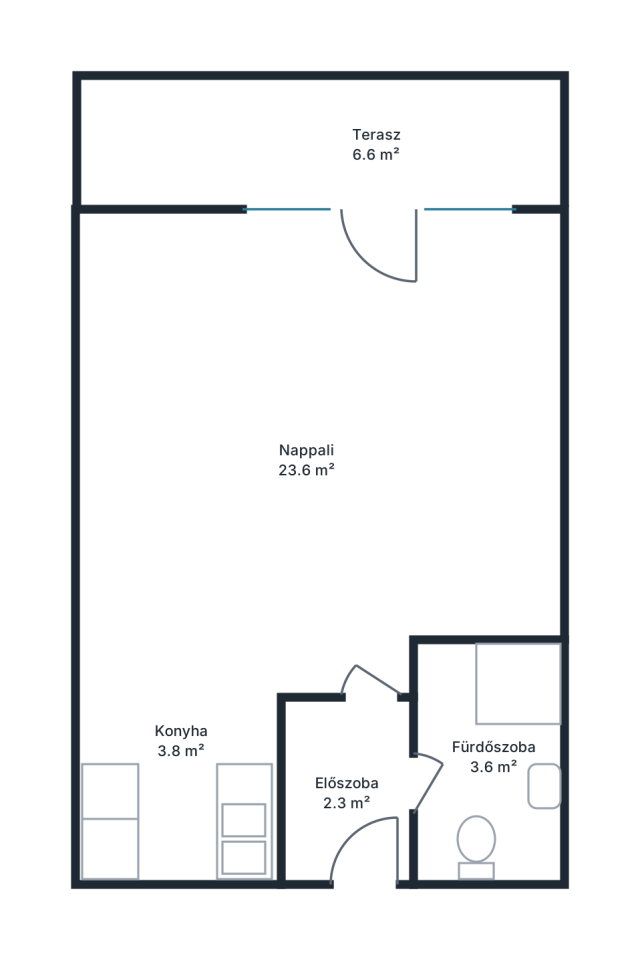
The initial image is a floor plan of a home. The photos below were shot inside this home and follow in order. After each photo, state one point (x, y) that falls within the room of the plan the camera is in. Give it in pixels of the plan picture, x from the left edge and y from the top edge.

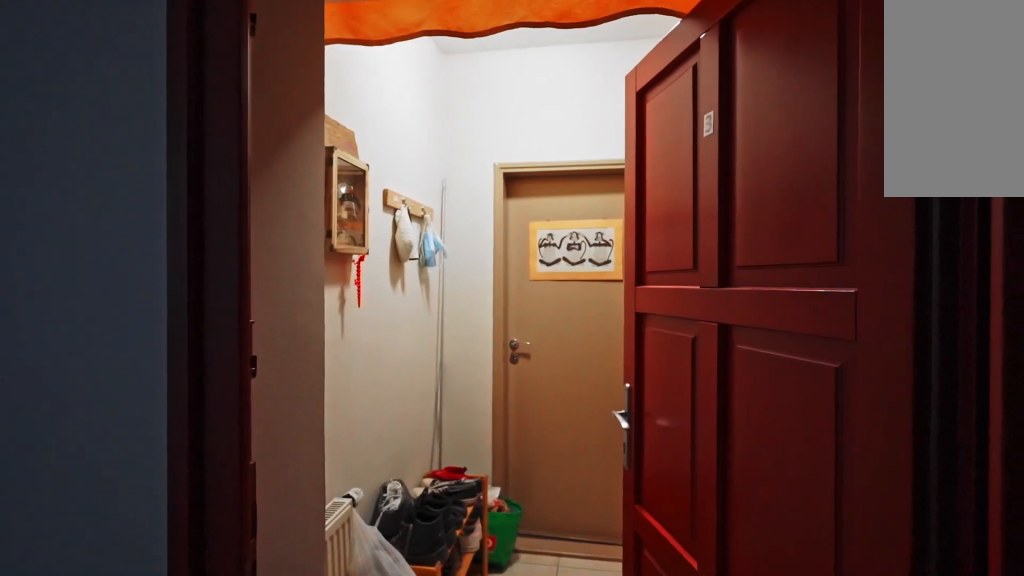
(352, 773)
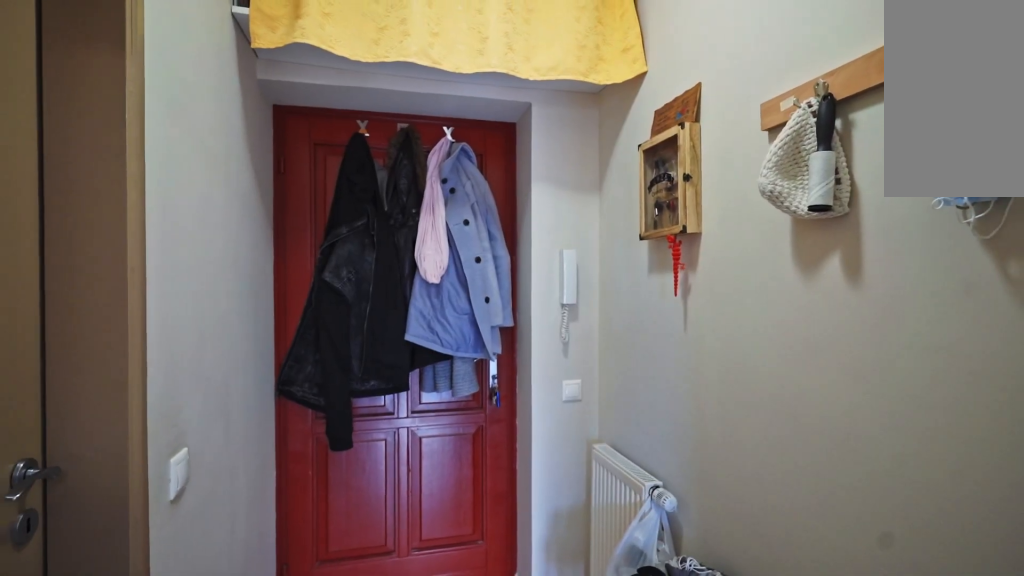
(352, 773)
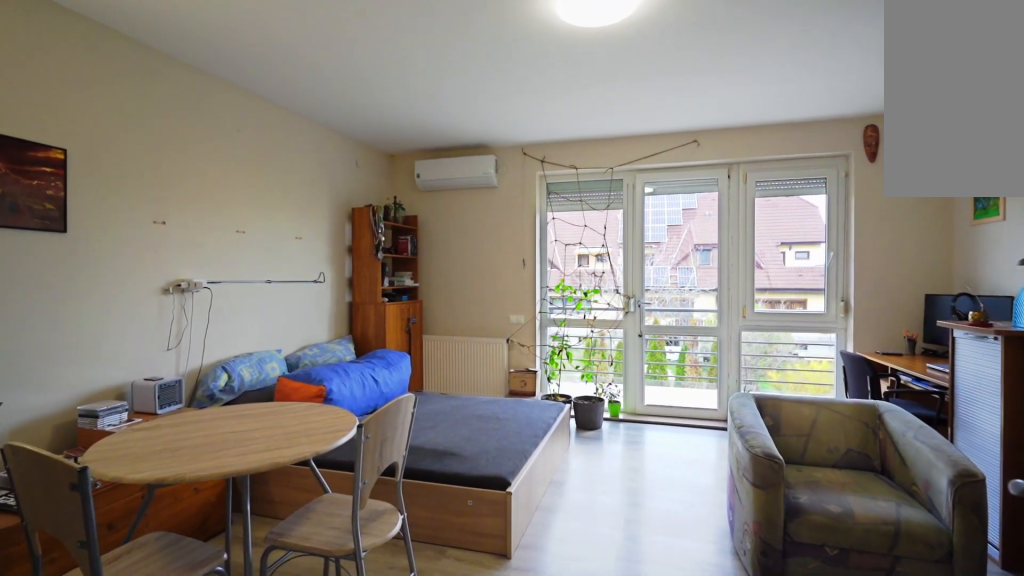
(310, 457)
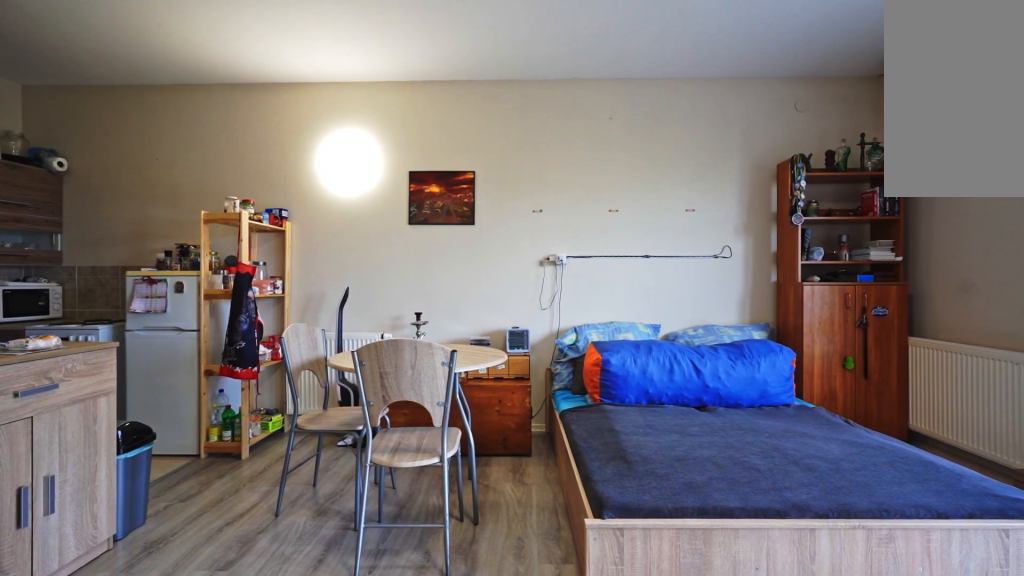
(310, 457)
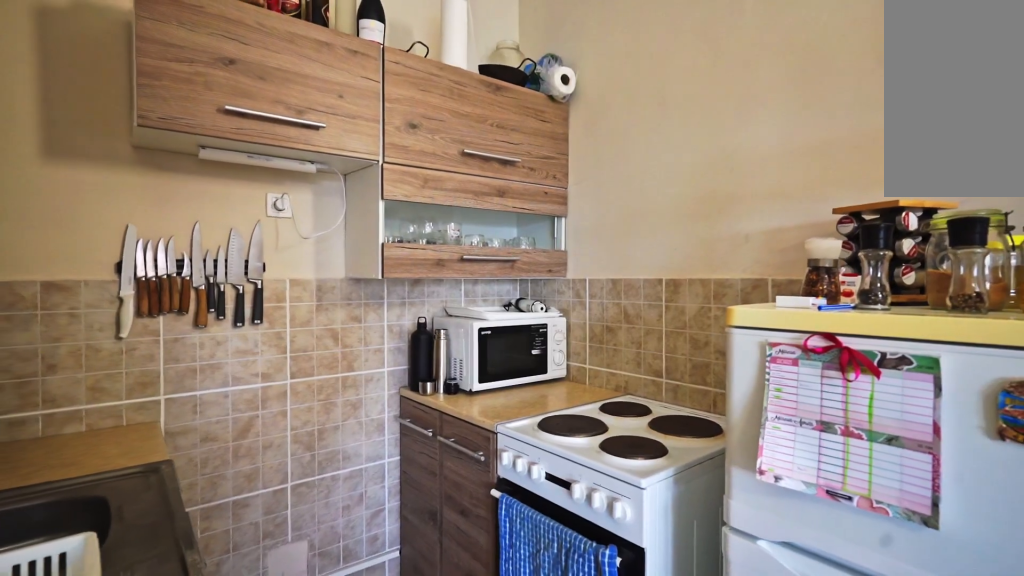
(178, 782)
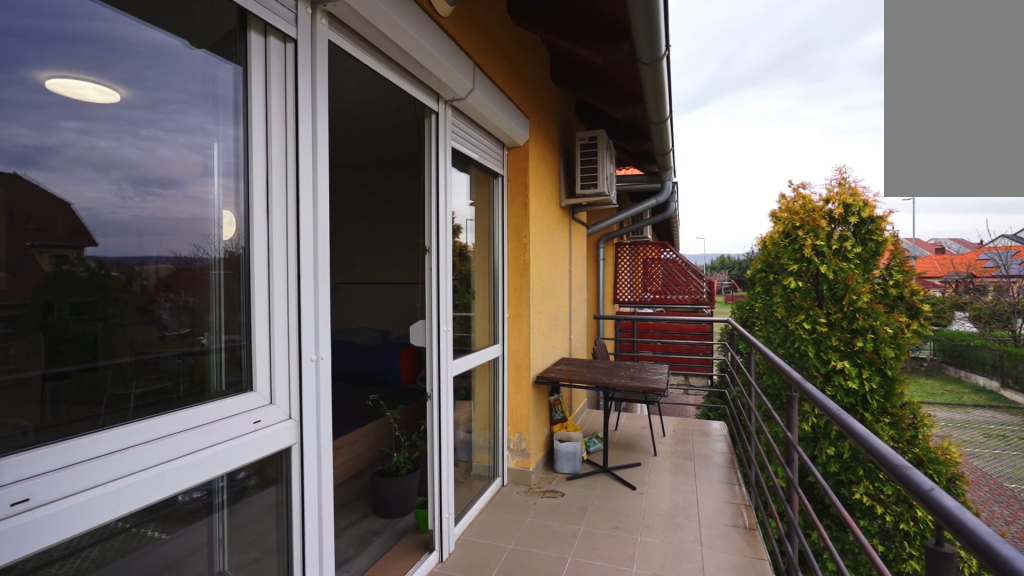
(387, 145)
